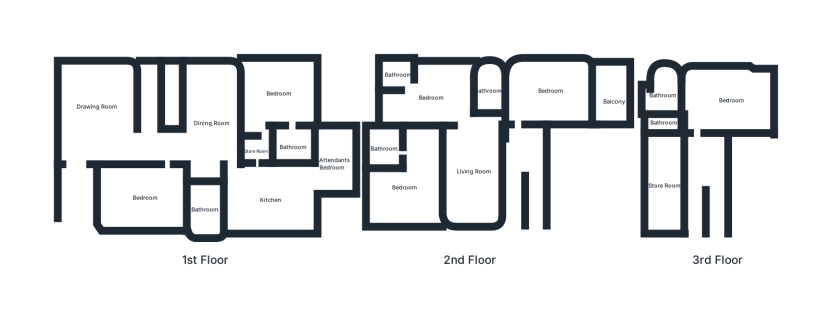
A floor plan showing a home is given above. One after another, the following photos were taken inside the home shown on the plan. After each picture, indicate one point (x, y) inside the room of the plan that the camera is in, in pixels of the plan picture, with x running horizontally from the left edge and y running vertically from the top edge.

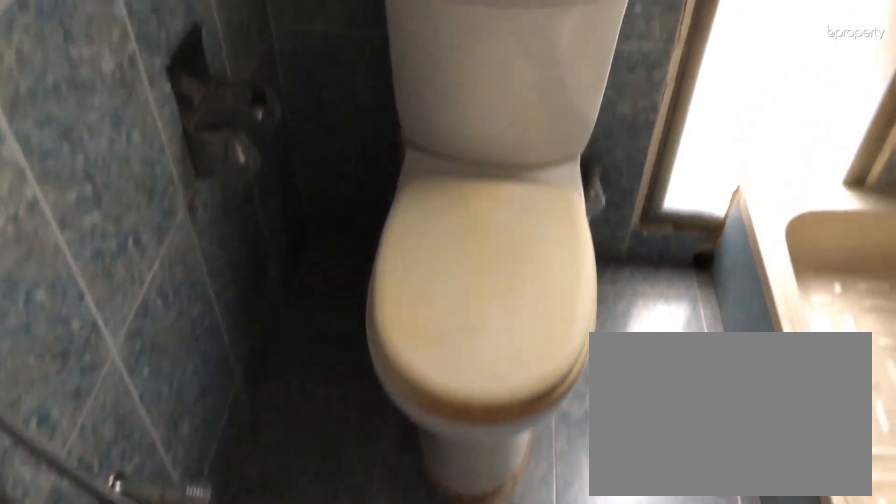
(396, 75)
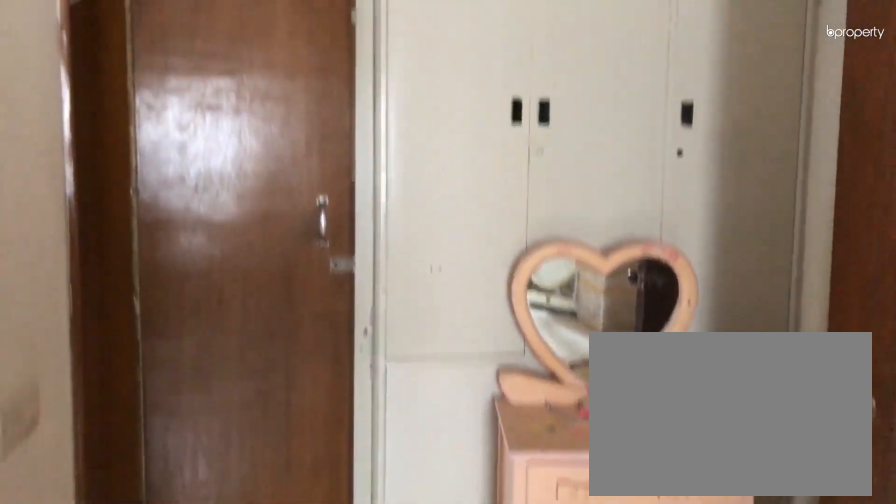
(403, 188)
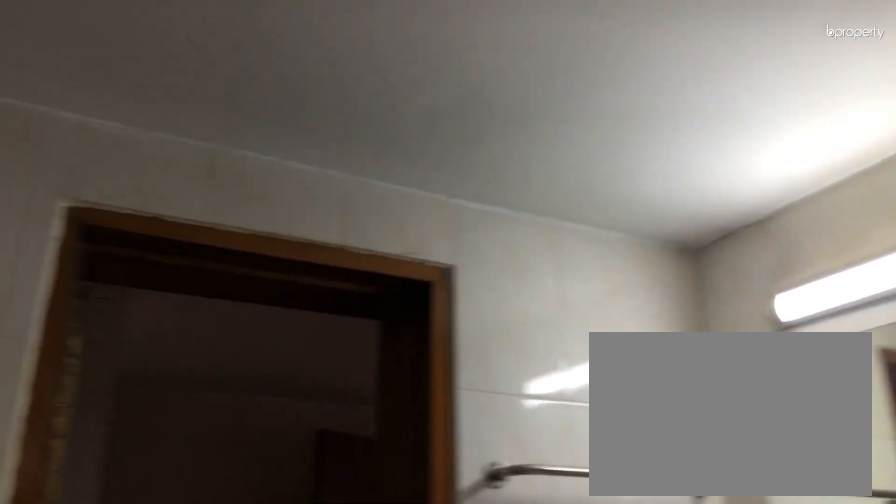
(381, 150)
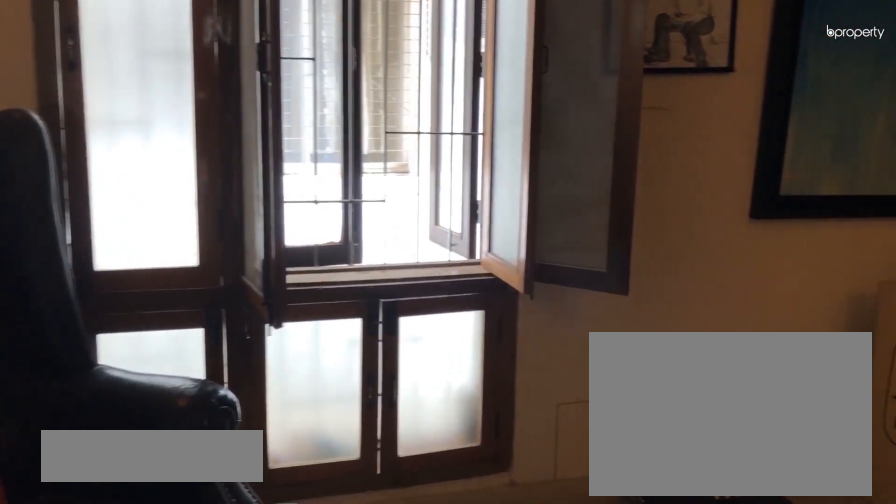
(729, 101)
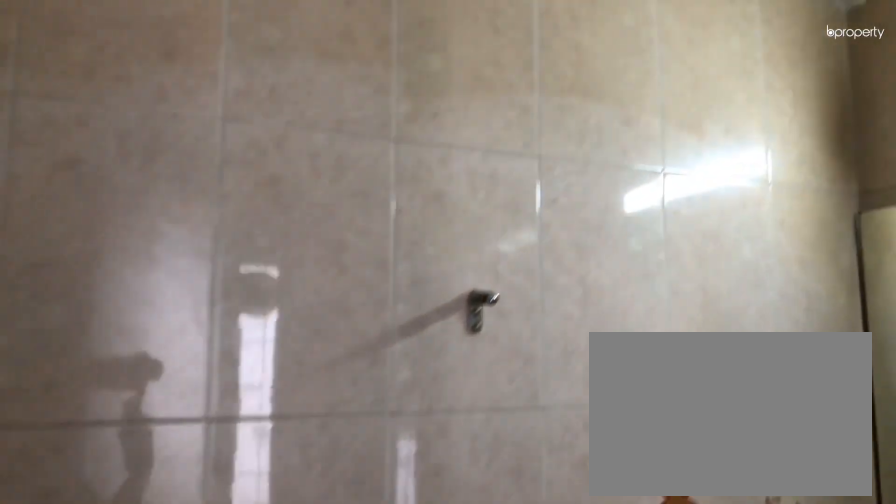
(661, 95)
